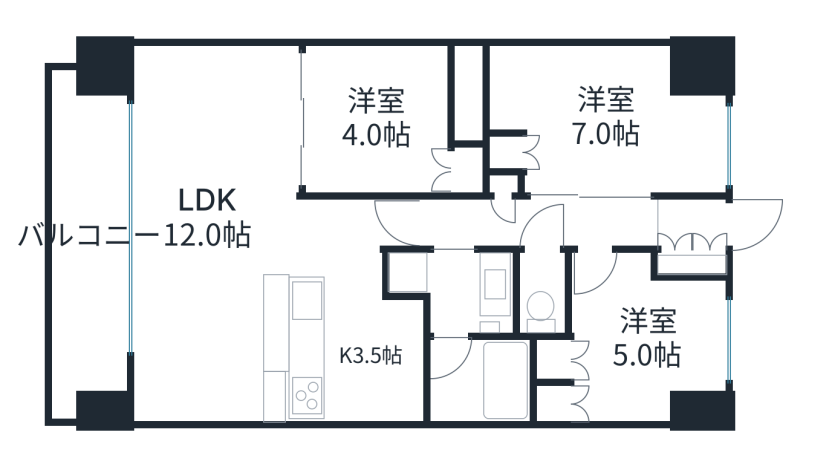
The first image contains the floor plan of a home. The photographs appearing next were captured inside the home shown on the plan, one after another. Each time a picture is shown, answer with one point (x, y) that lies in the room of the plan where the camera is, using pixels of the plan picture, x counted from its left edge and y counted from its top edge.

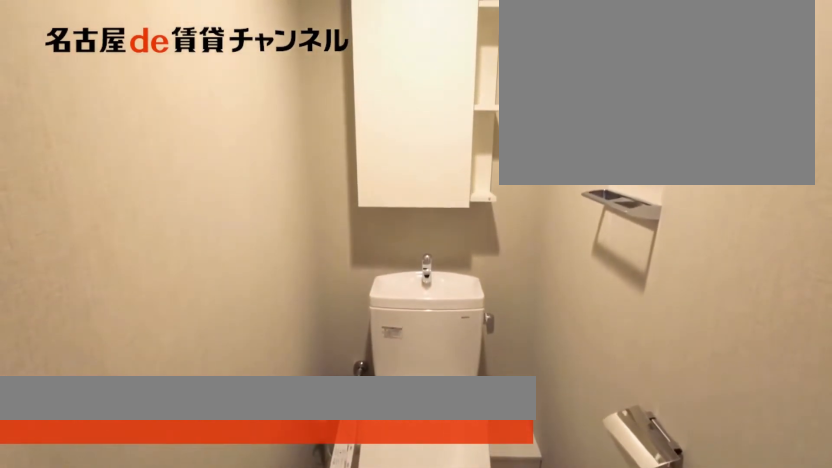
(544, 296)
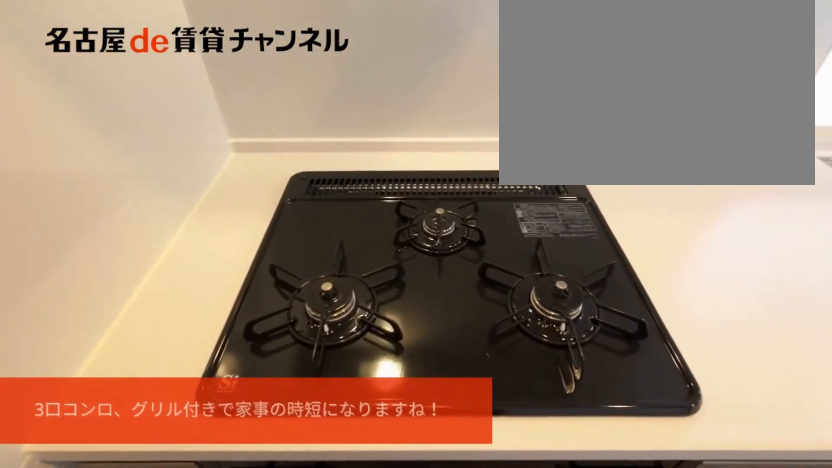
(318, 348)
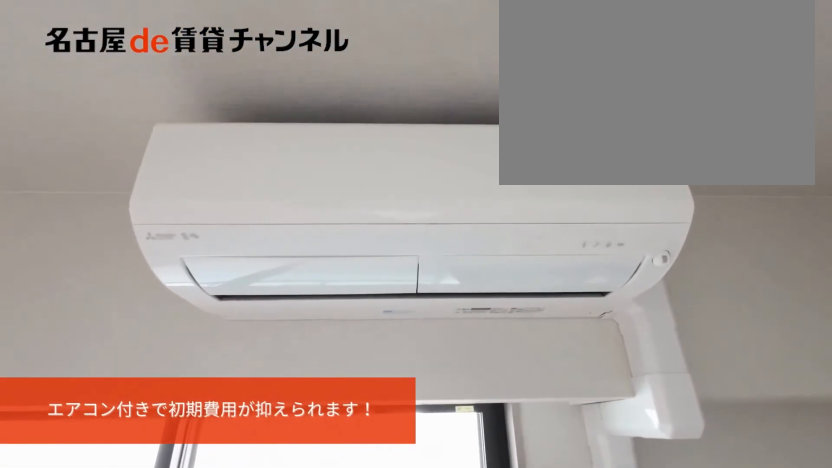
(208, 222)
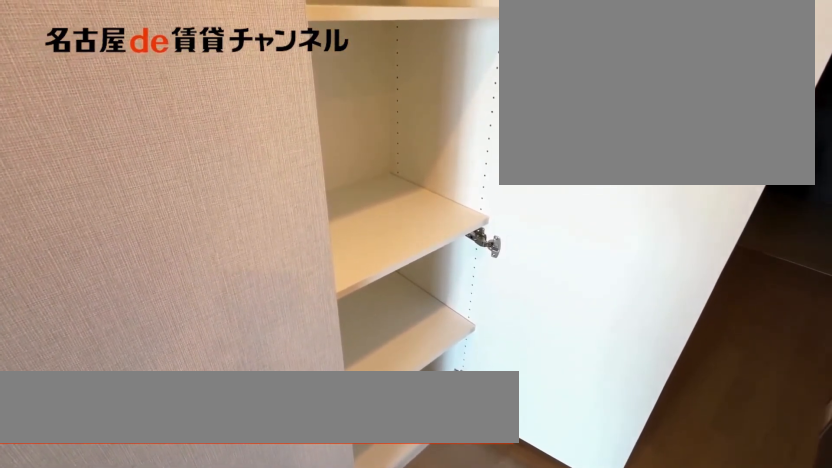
(501, 185)
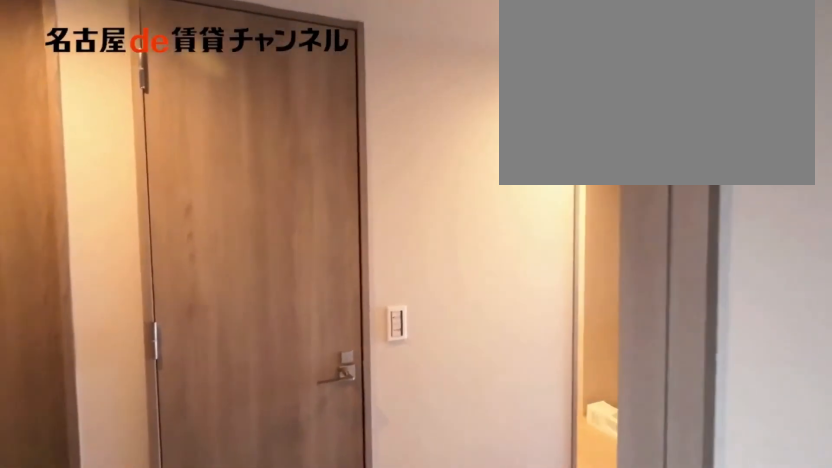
(692, 223)
